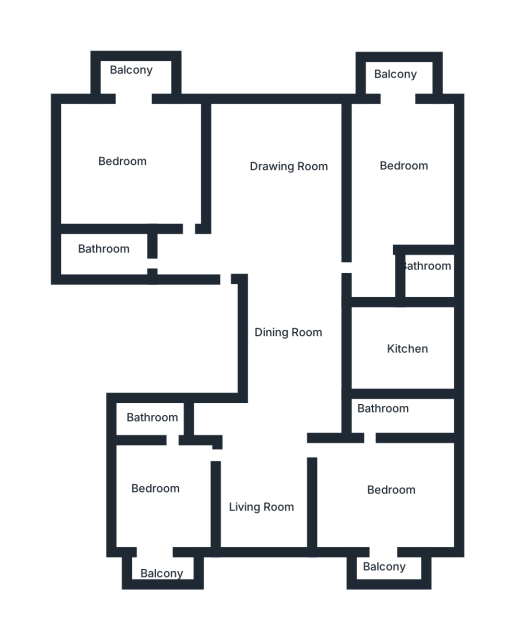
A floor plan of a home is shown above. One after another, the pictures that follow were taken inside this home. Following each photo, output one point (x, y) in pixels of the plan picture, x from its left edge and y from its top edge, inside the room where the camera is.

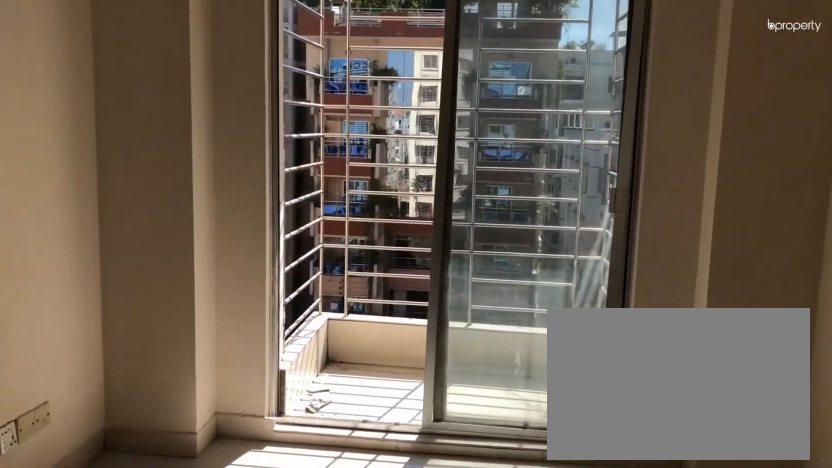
(392, 180)
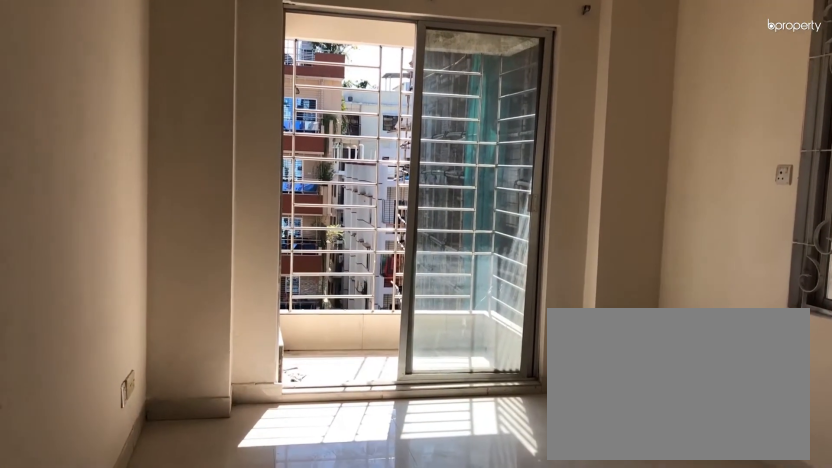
(392, 180)
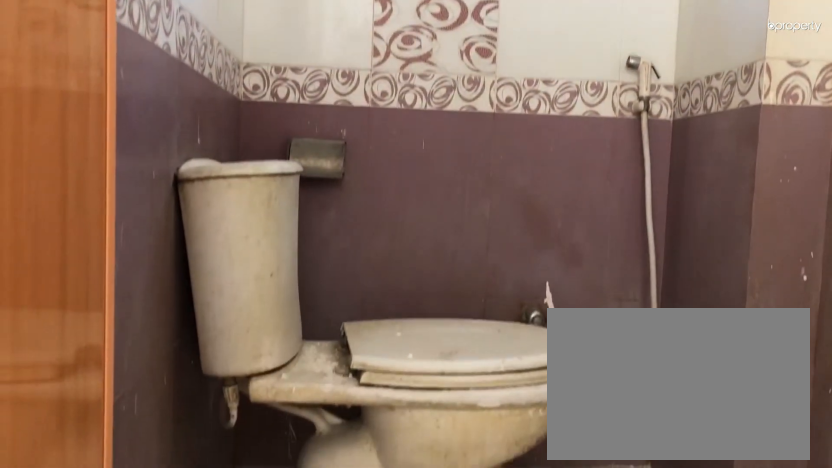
(423, 274)
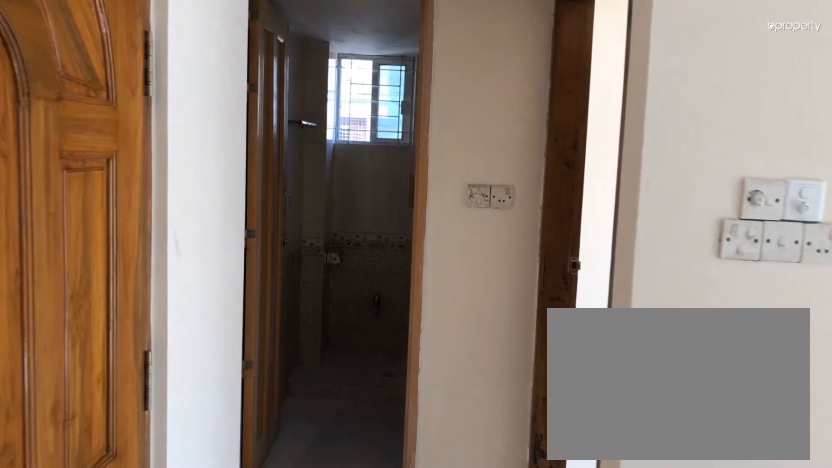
(213, 258)
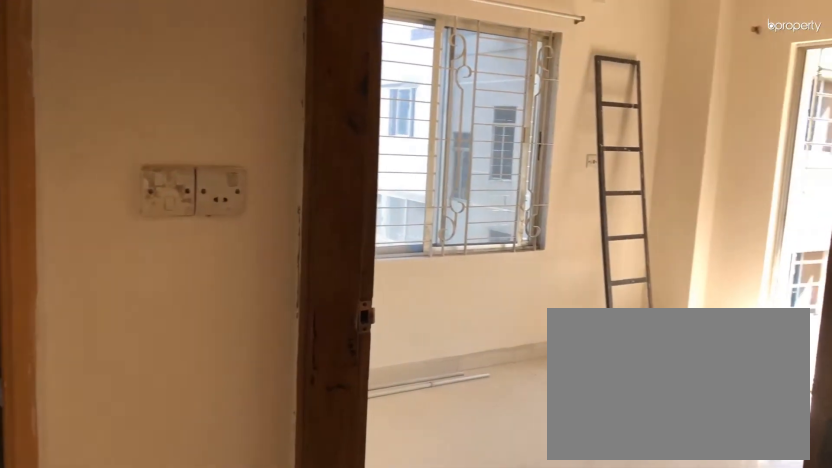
(135, 172)
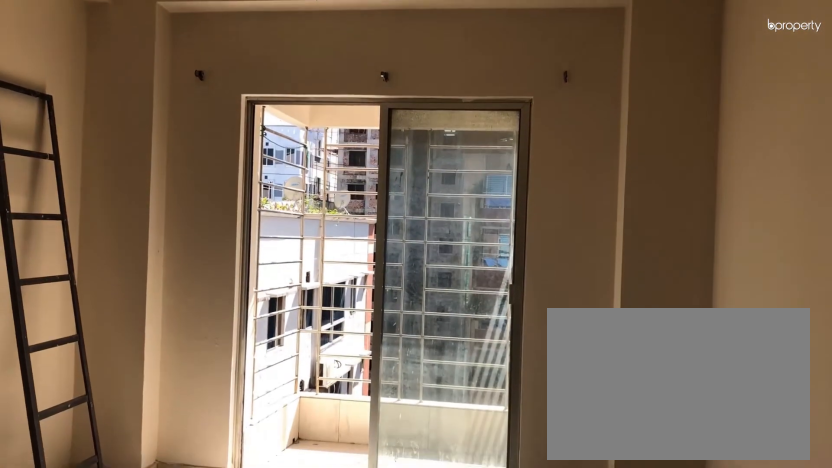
(135, 172)
